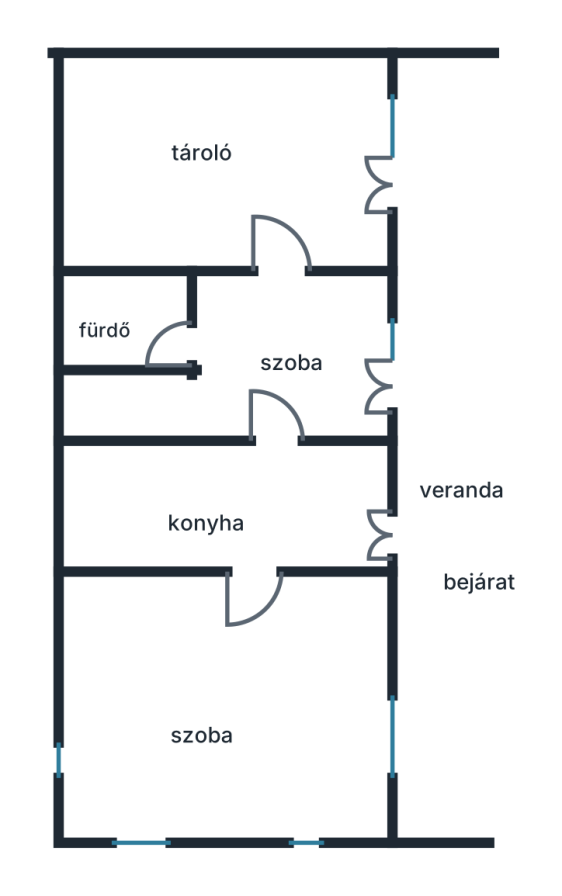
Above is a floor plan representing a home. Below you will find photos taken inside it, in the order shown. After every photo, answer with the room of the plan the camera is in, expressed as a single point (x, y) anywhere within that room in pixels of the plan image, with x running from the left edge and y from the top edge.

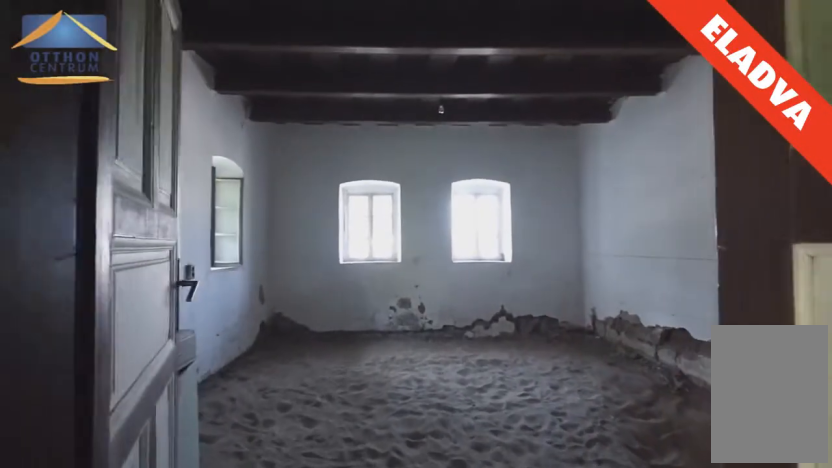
(253, 605)
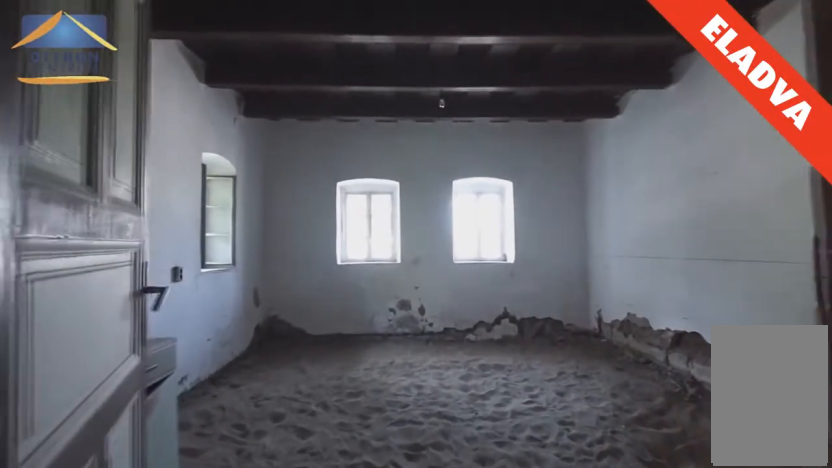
(253, 619)
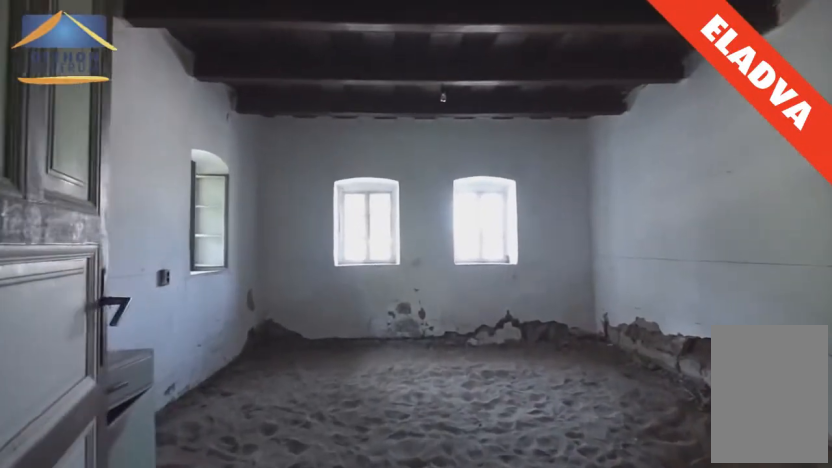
(253, 638)
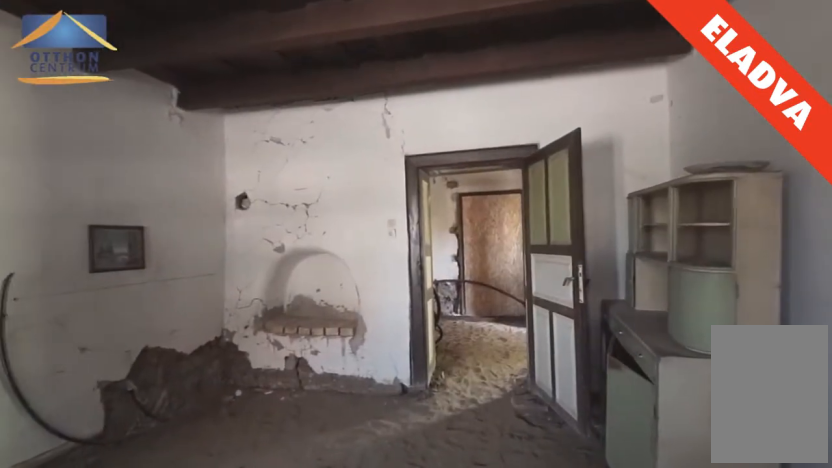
(253, 700)
